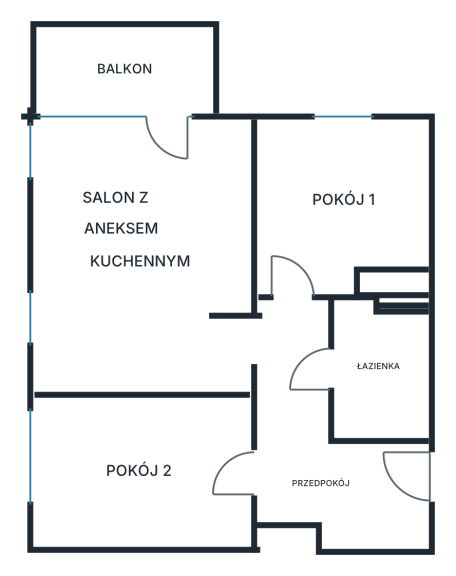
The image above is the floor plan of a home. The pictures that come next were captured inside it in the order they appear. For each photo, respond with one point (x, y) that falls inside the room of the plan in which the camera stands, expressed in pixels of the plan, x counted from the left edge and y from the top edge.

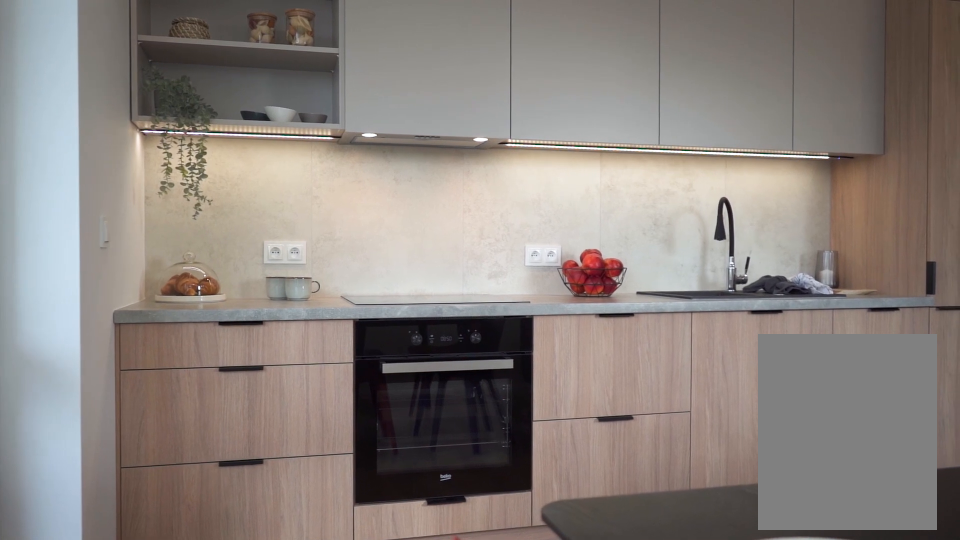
(145, 257)
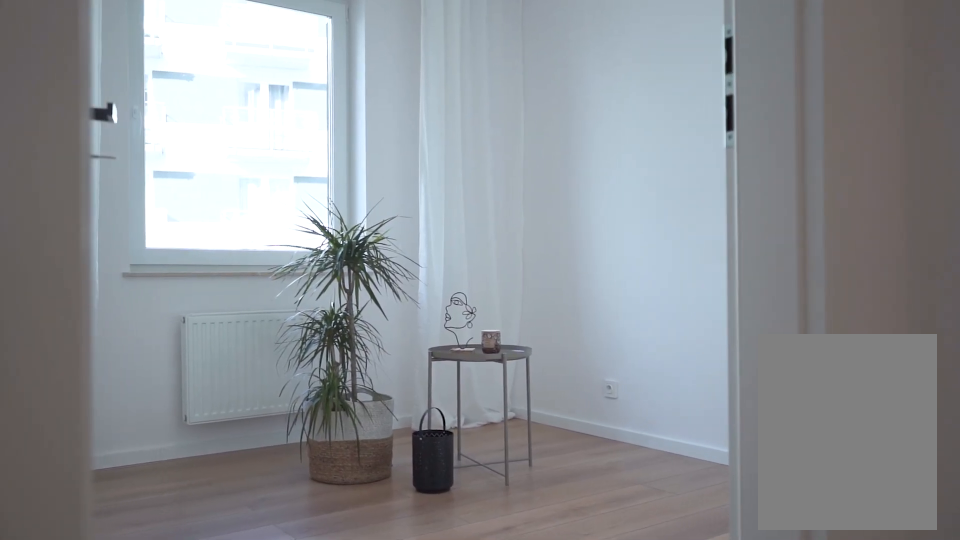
(344, 205)
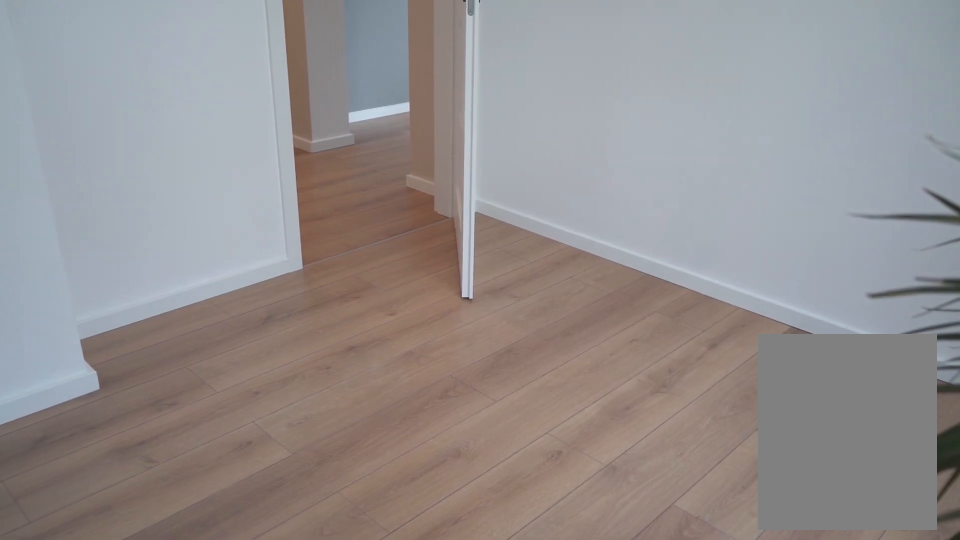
(344, 205)
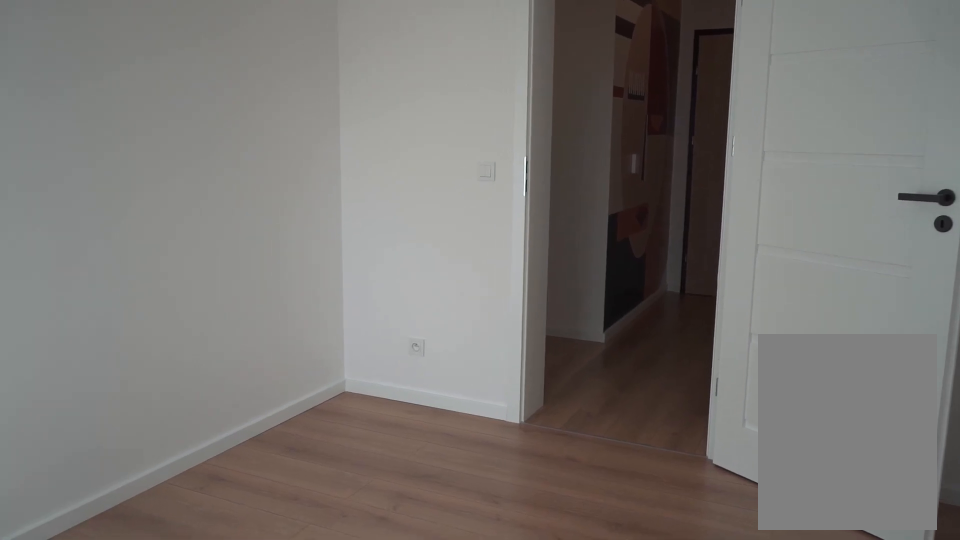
(138, 469)
